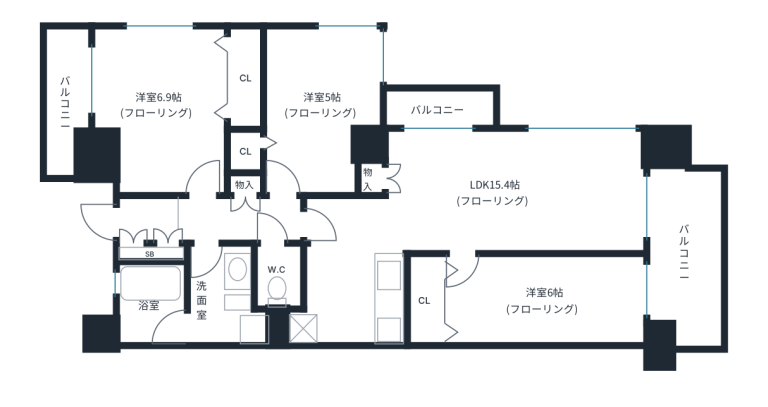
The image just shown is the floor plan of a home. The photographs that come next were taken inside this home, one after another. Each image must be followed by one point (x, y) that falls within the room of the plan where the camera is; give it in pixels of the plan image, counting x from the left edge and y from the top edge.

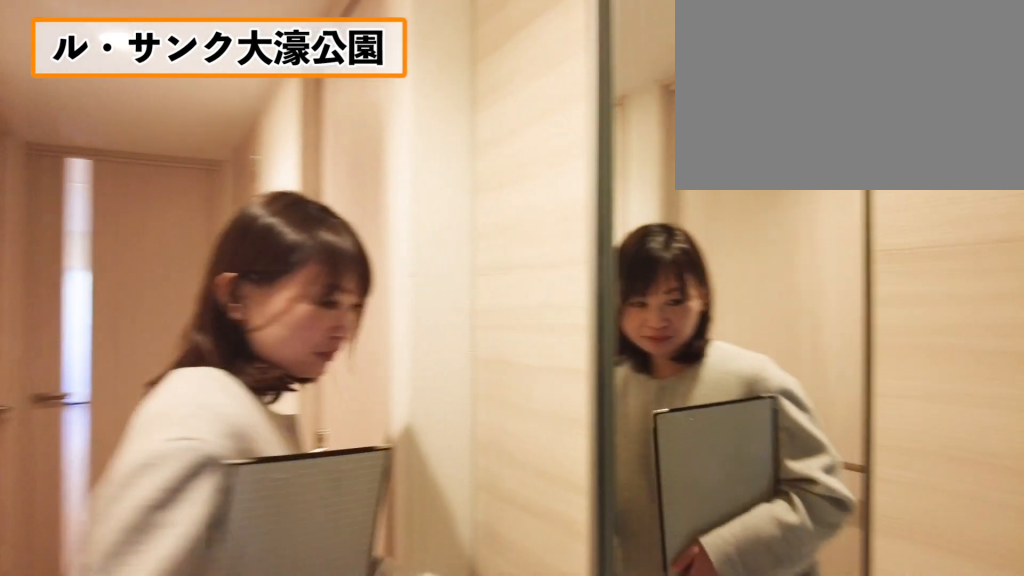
(139, 223)
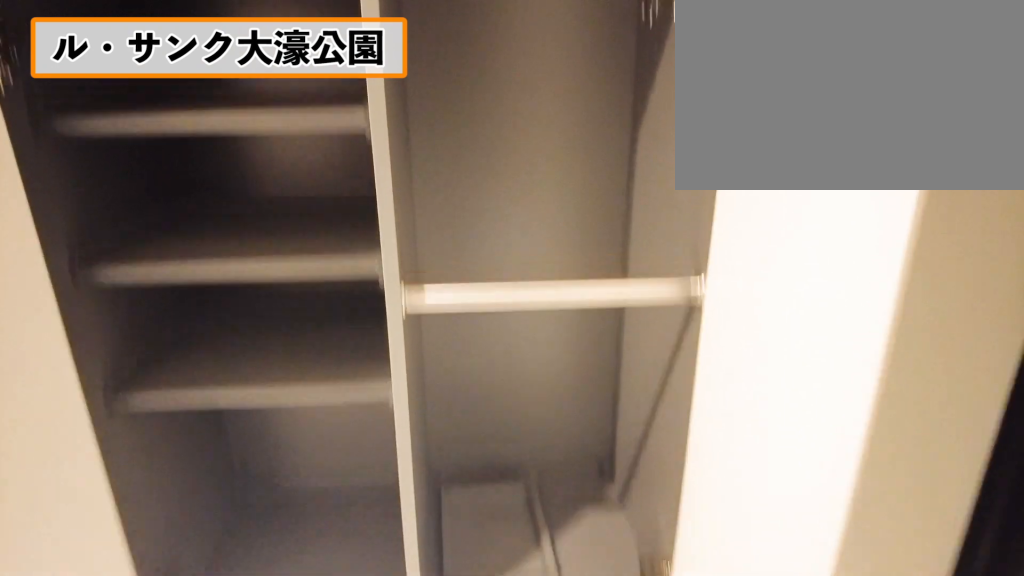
(139, 223)
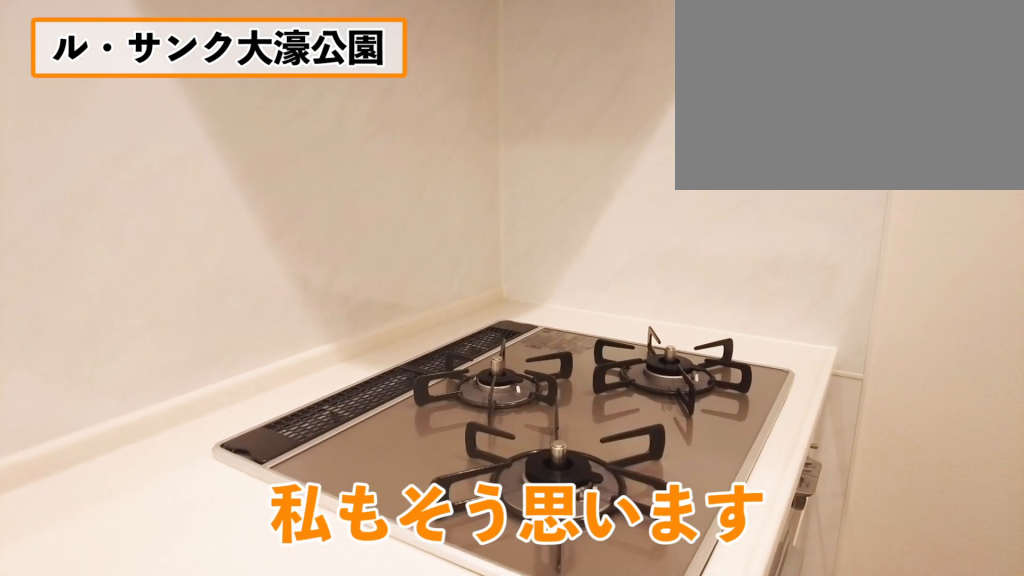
(349, 306)
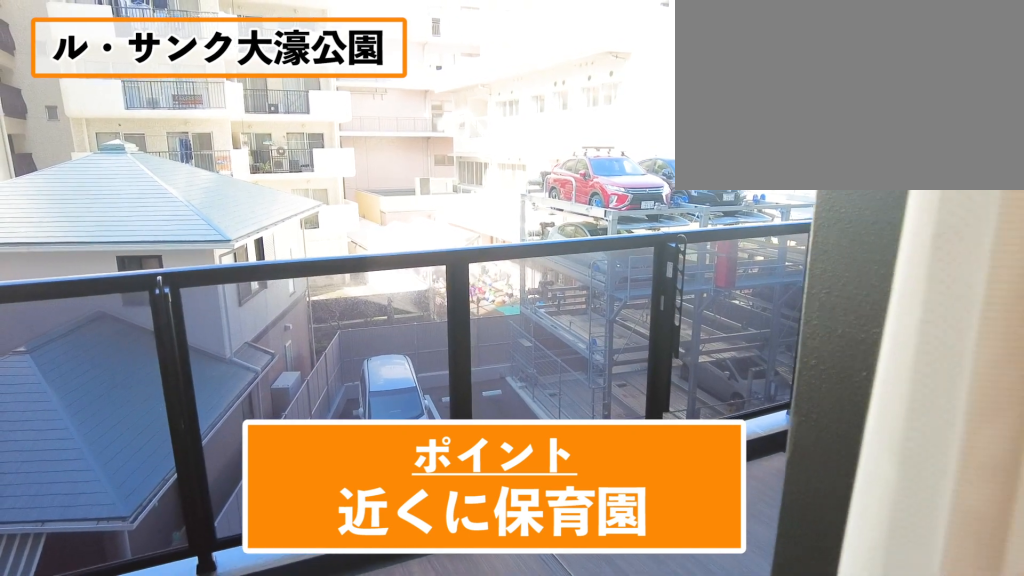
(444, 107)
